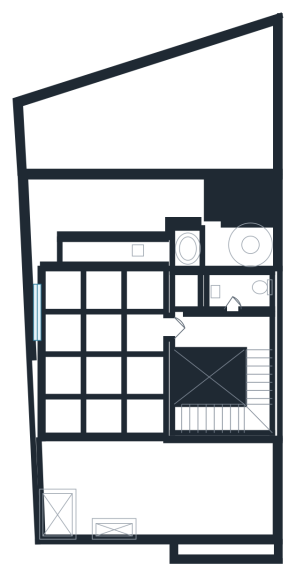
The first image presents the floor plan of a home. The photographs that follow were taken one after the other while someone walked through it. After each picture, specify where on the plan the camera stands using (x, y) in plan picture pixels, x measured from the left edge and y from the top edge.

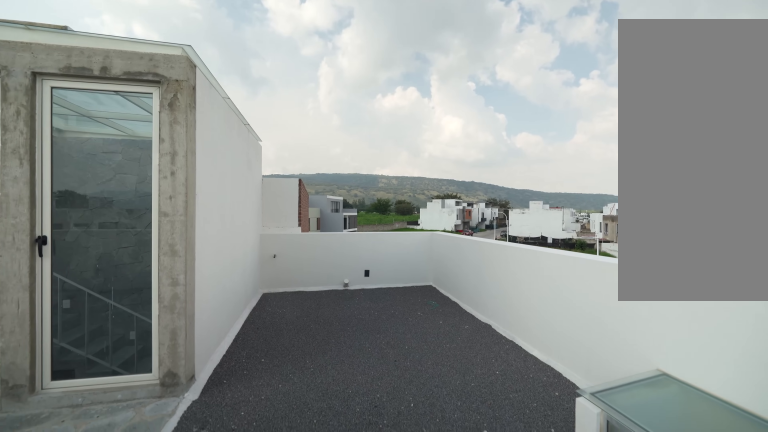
(47, 453)
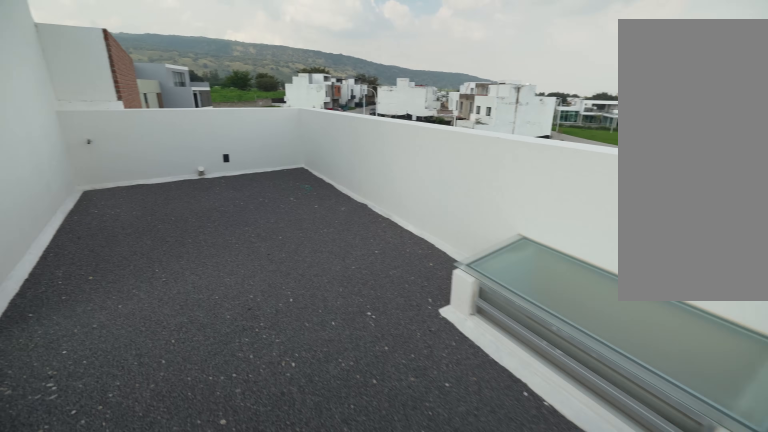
(51, 454)
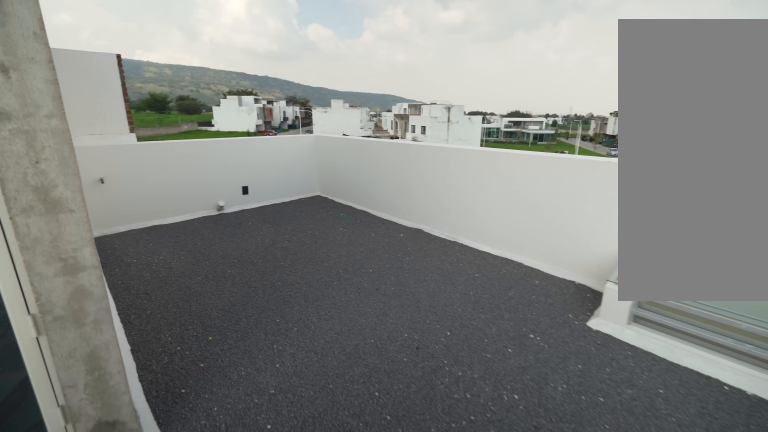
(163, 448)
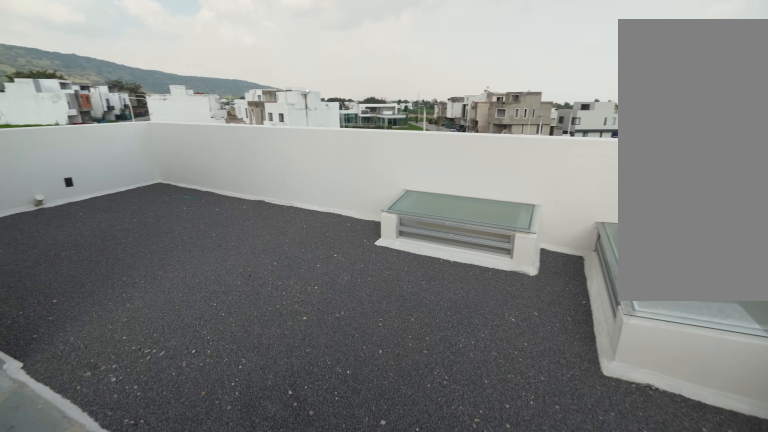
(55, 424)
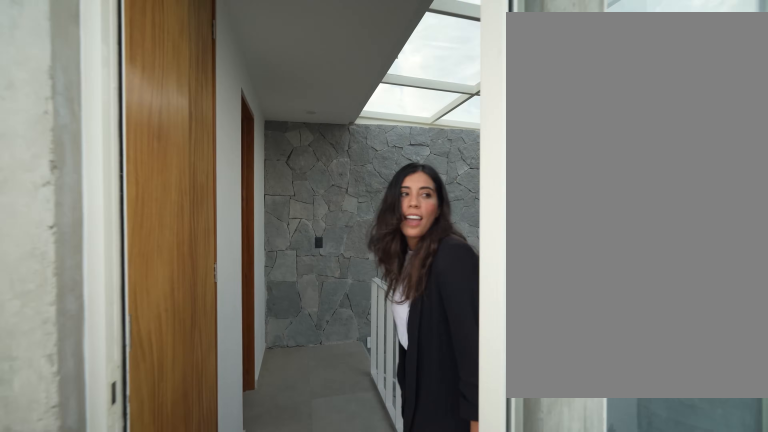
(139, 329)
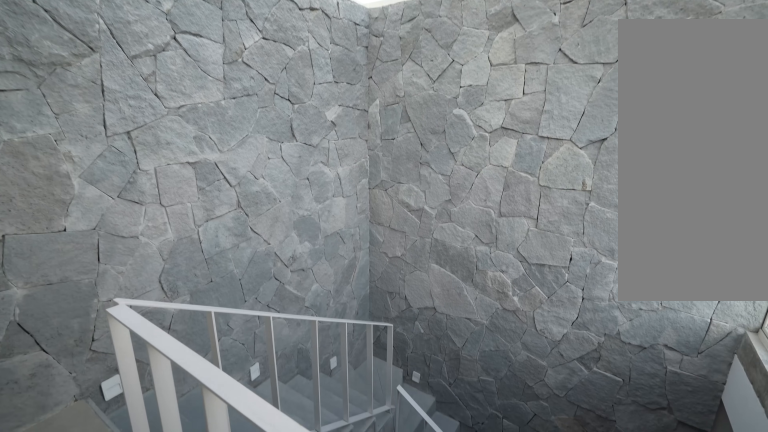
(203, 330)
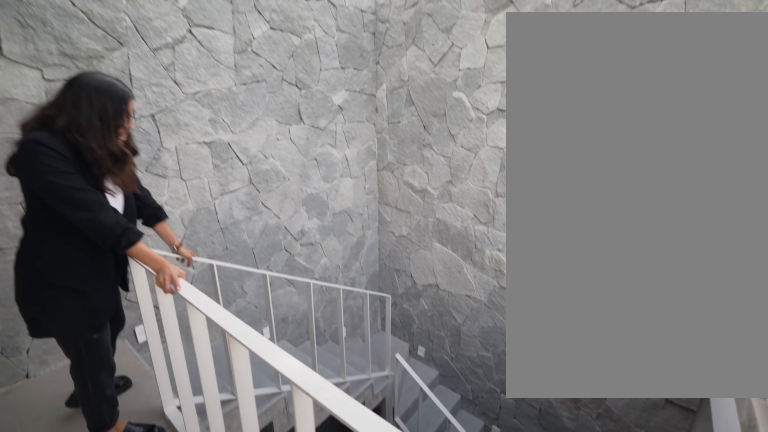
(210, 333)
